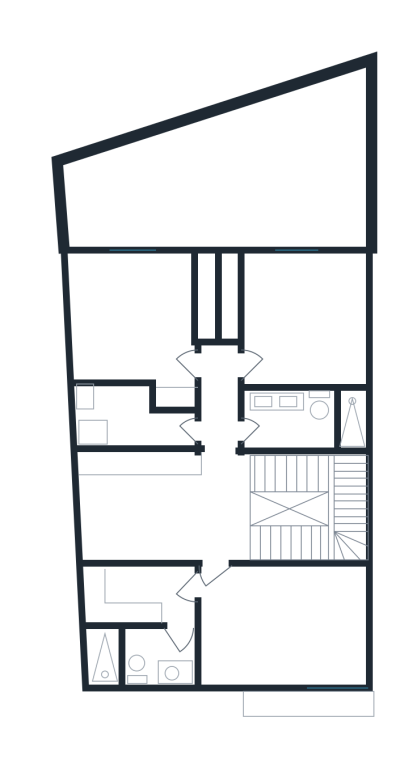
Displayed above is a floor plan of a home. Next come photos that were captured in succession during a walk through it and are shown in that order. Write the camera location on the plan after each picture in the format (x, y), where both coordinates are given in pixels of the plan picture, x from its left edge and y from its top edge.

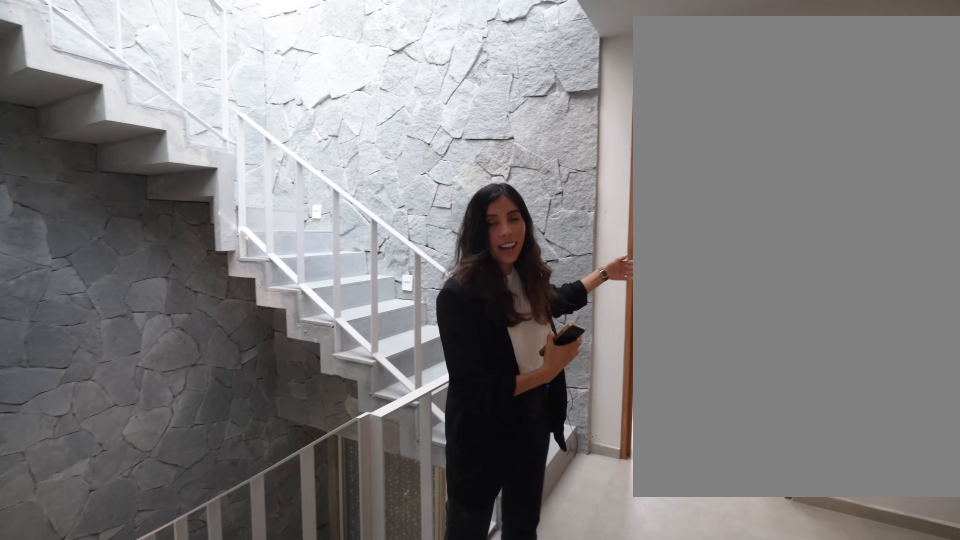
(217, 427)
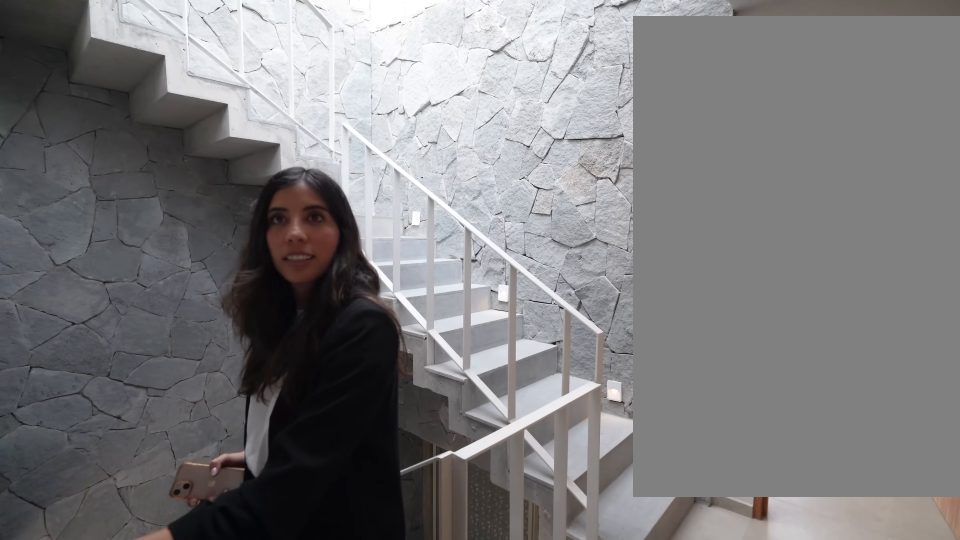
(215, 432)
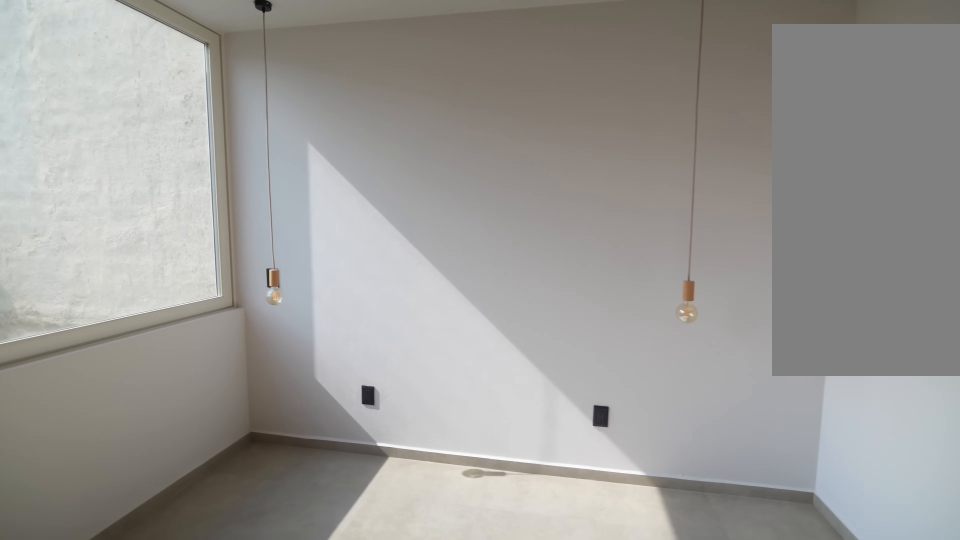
(245, 368)
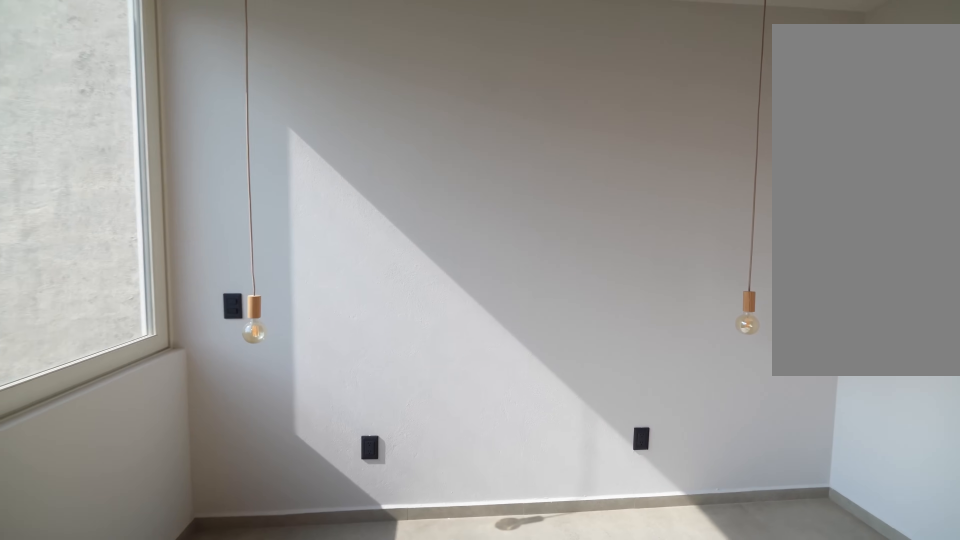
(267, 333)
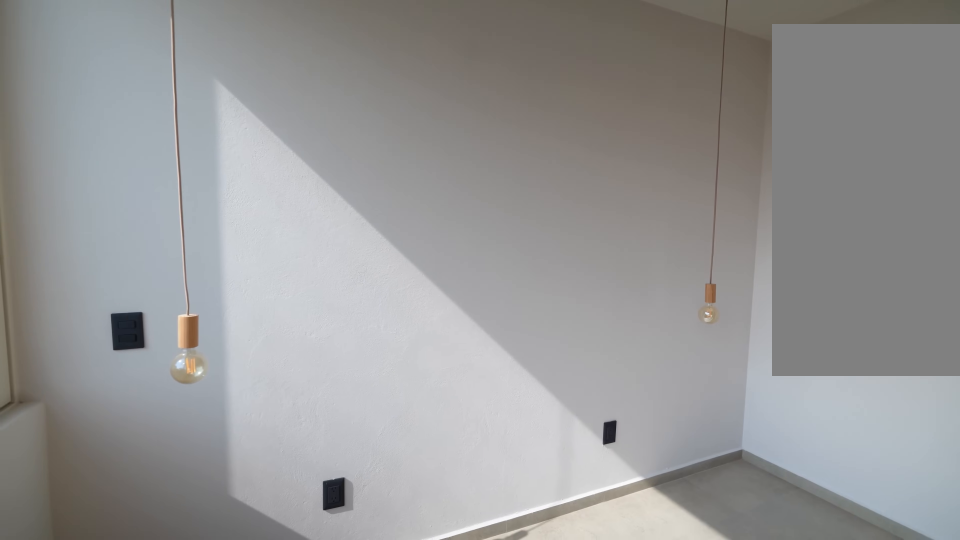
(281, 305)
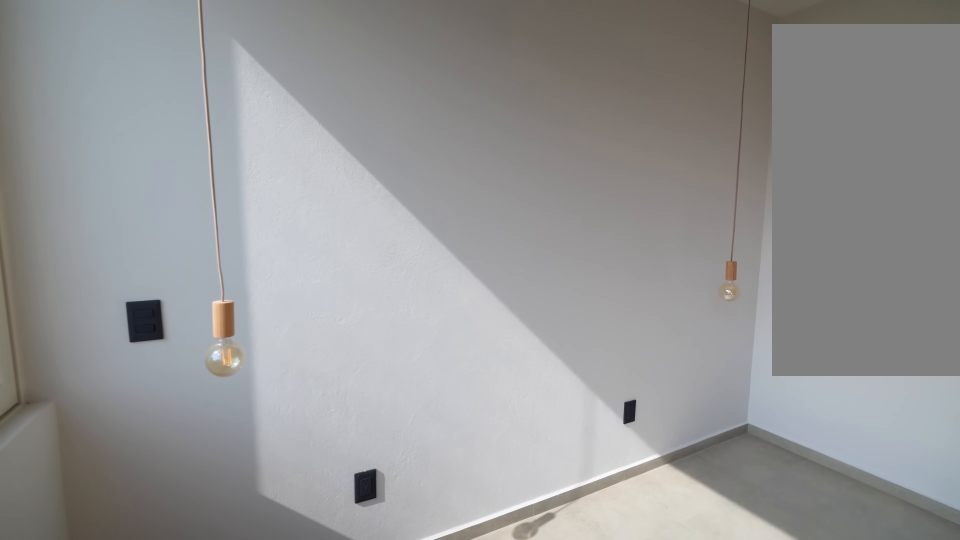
(266, 257)
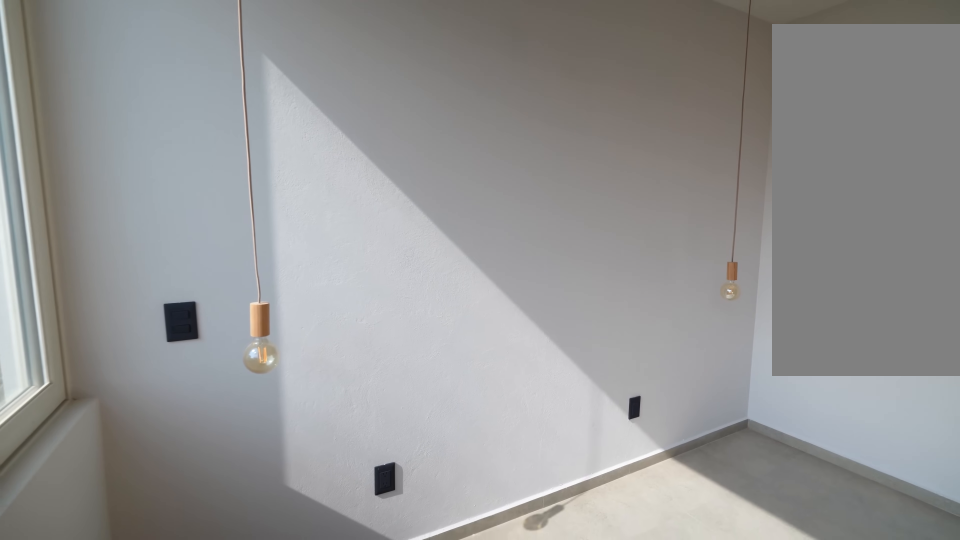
(268, 260)
